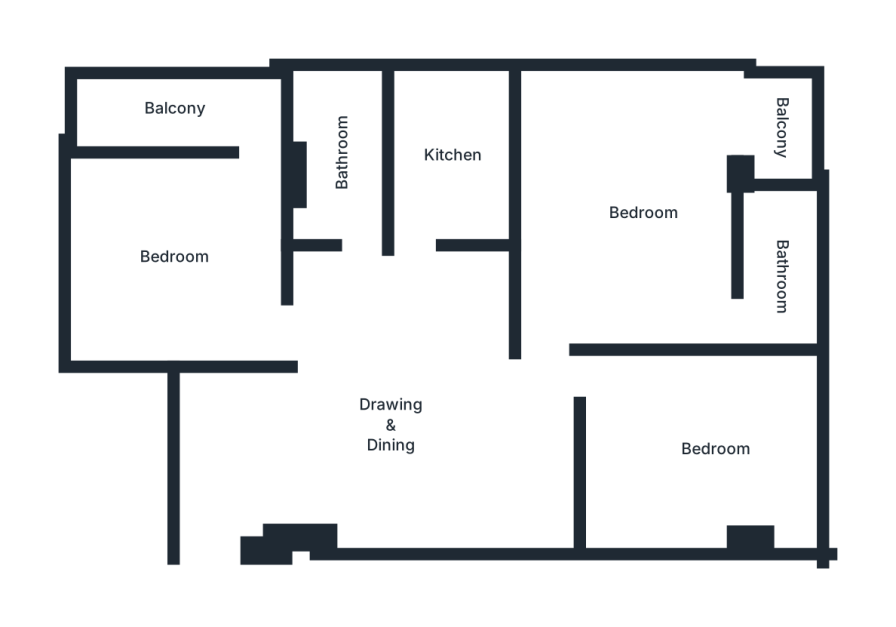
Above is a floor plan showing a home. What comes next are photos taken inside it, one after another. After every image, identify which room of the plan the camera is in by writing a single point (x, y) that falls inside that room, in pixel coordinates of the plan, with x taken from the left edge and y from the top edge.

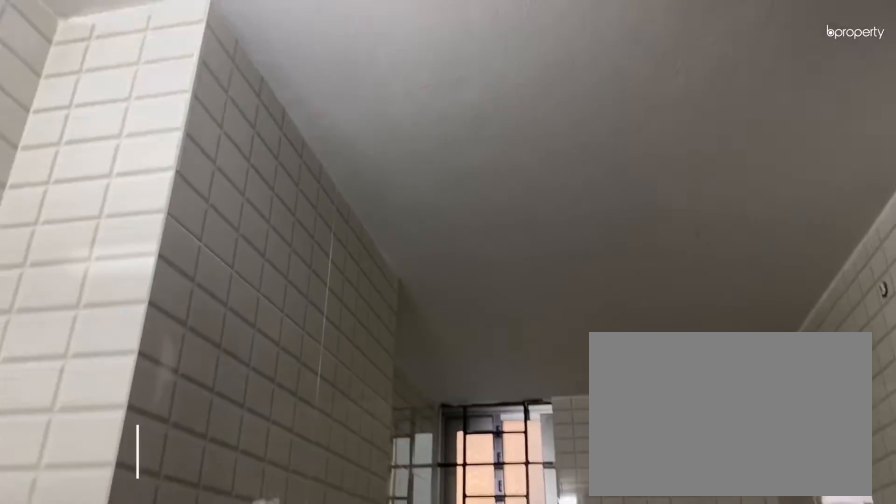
(345, 150)
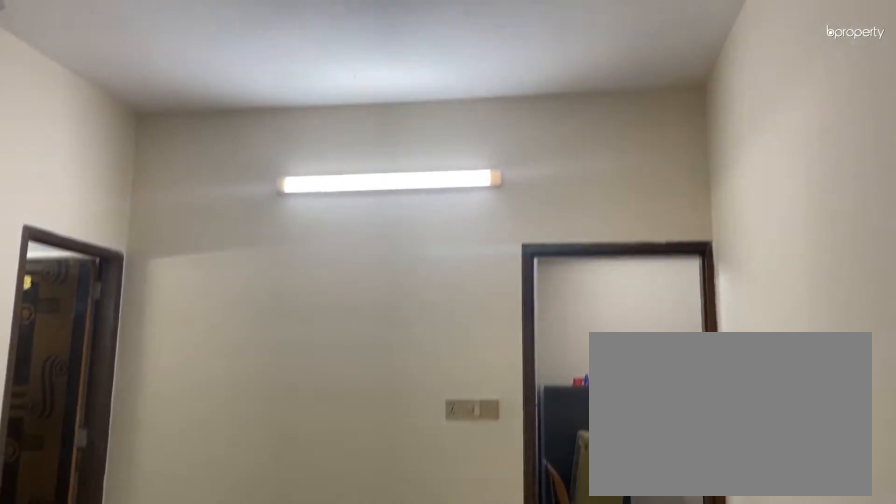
(644, 212)
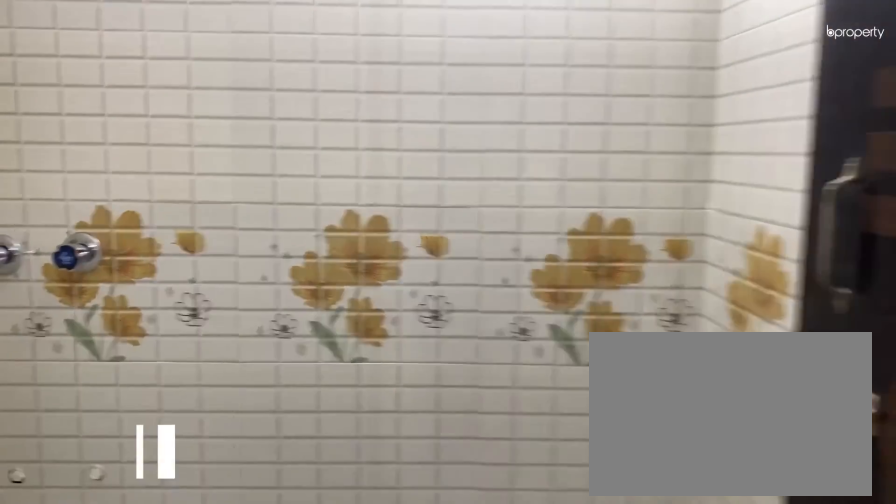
(783, 263)
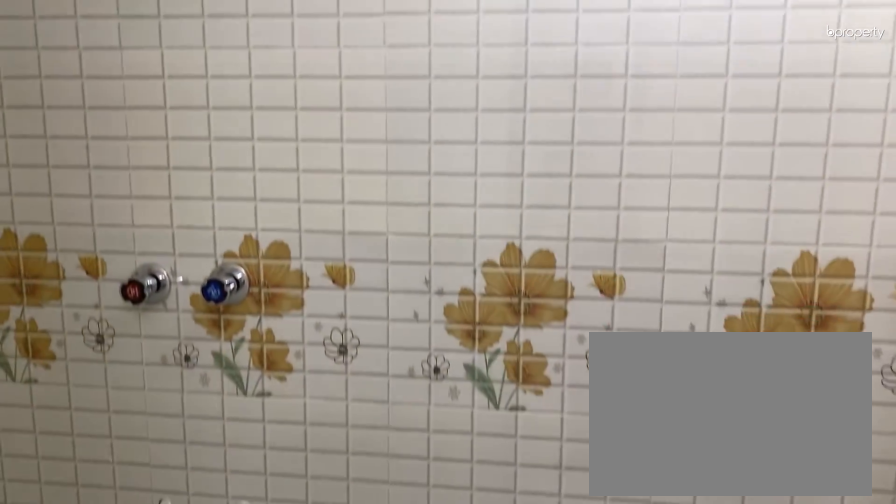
(783, 263)
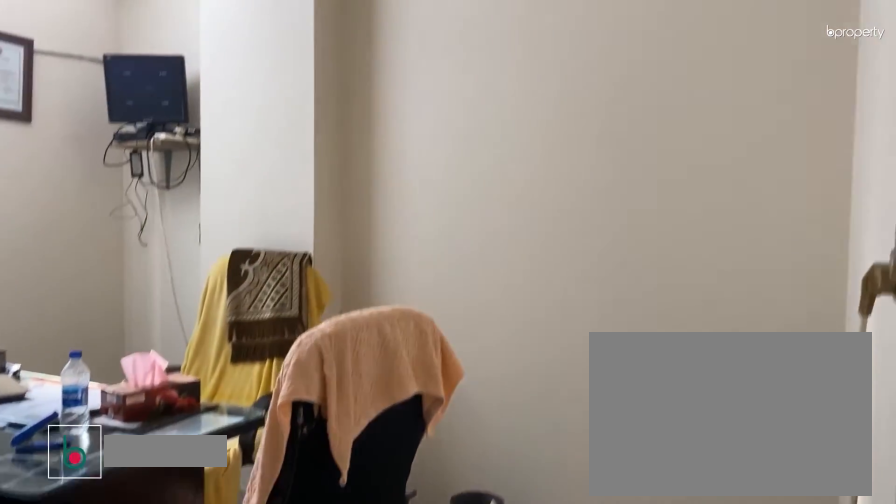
(763, 486)
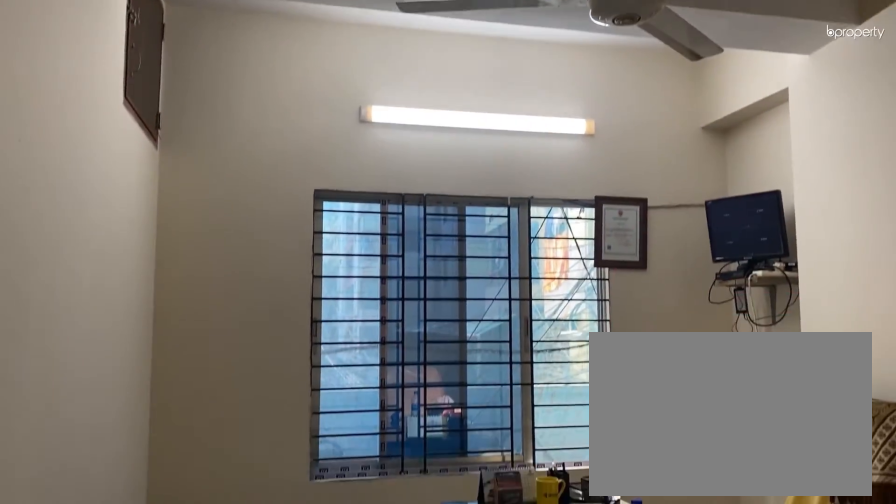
(763, 486)
